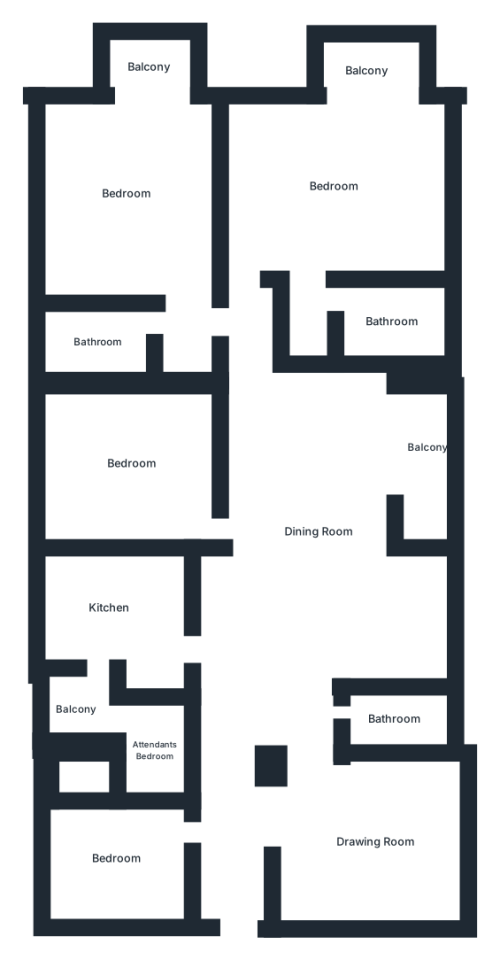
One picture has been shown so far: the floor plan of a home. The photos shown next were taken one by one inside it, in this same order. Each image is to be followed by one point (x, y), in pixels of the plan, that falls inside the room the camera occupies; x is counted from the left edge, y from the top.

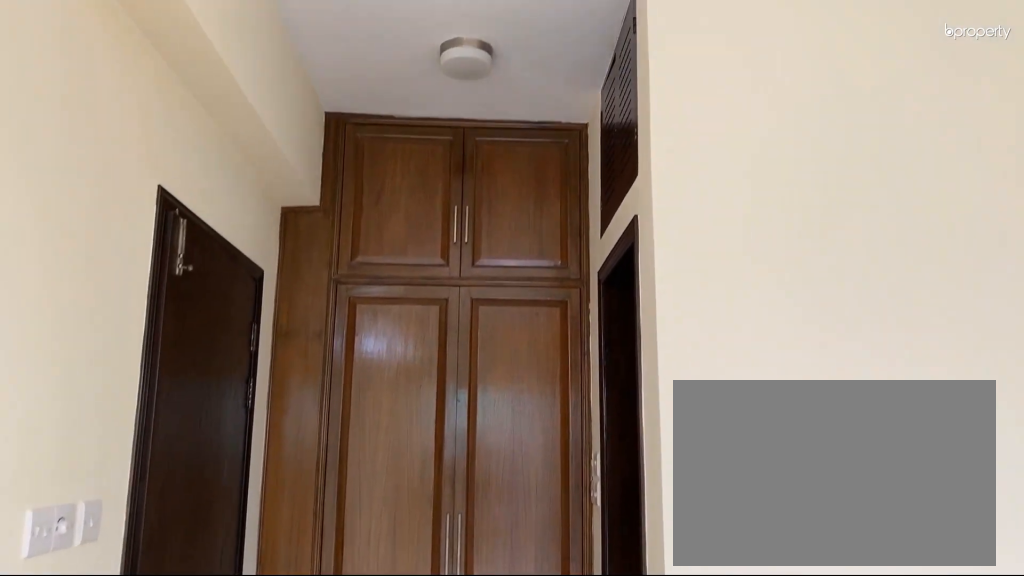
(125, 200)
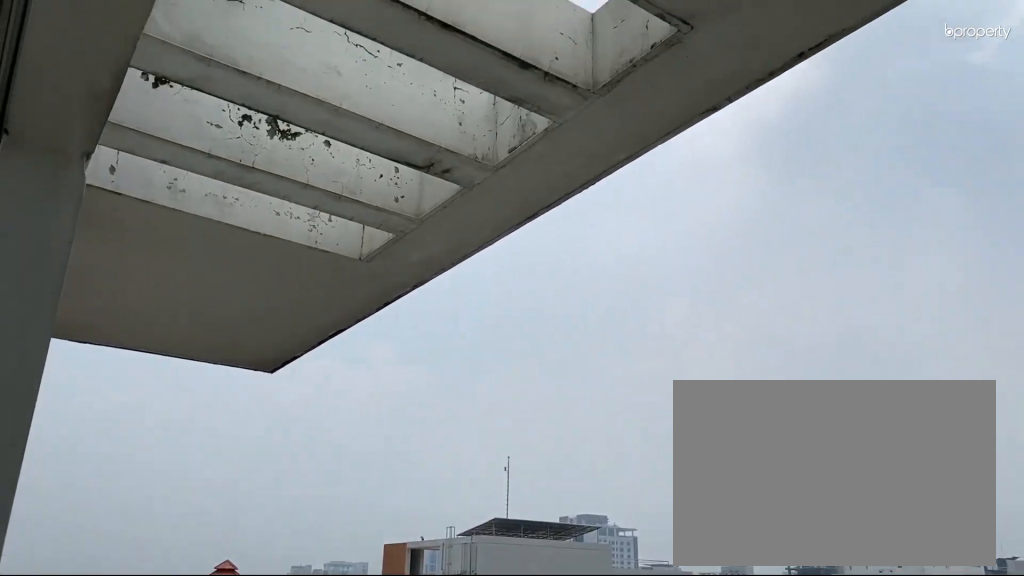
(150, 67)
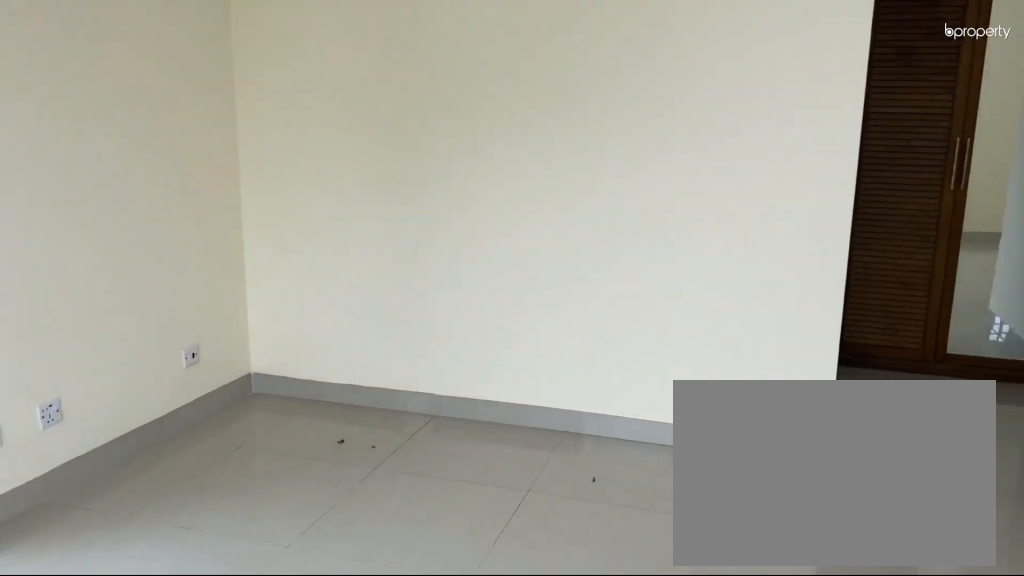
(333, 186)
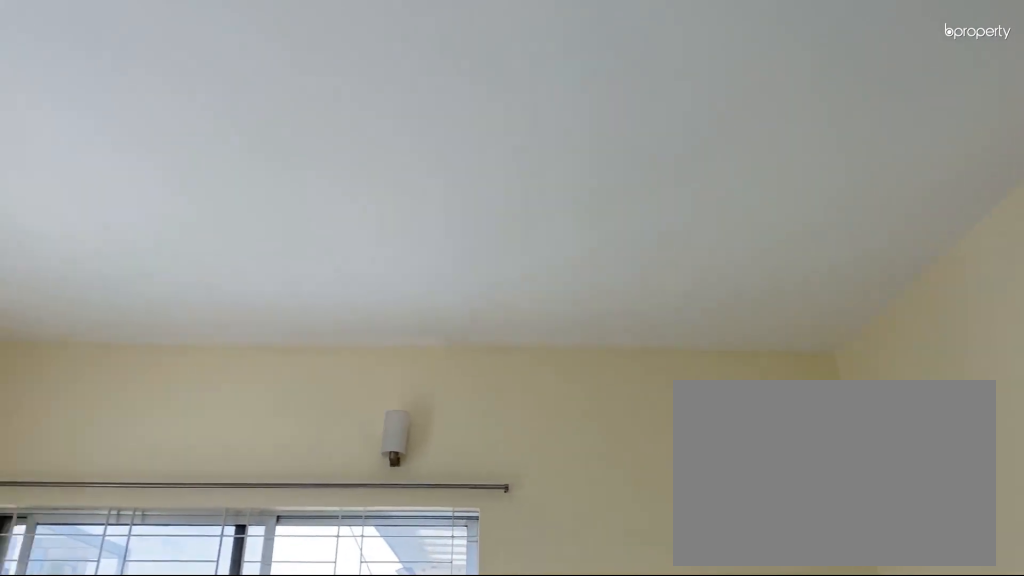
(333, 186)
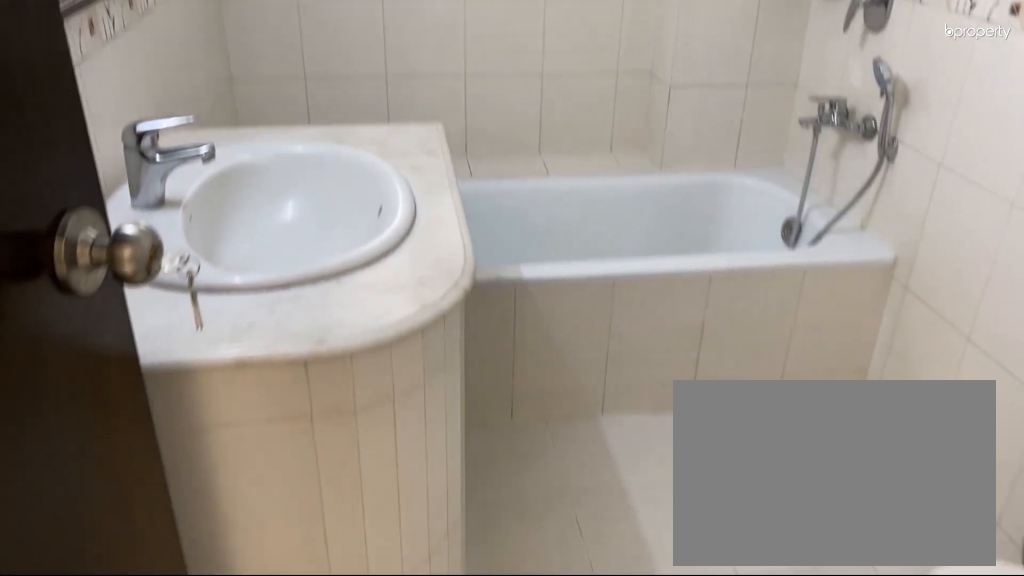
(389, 321)
